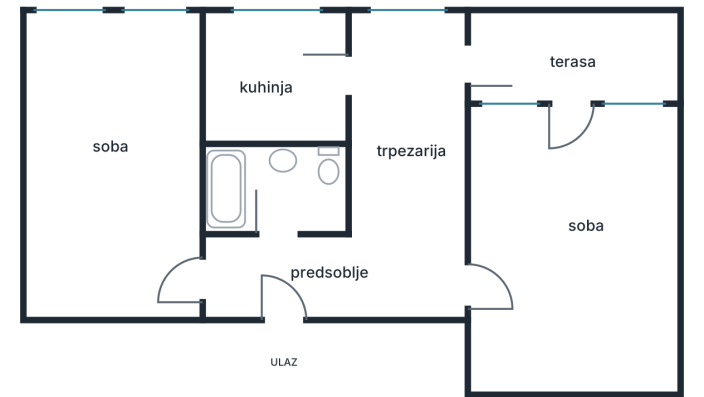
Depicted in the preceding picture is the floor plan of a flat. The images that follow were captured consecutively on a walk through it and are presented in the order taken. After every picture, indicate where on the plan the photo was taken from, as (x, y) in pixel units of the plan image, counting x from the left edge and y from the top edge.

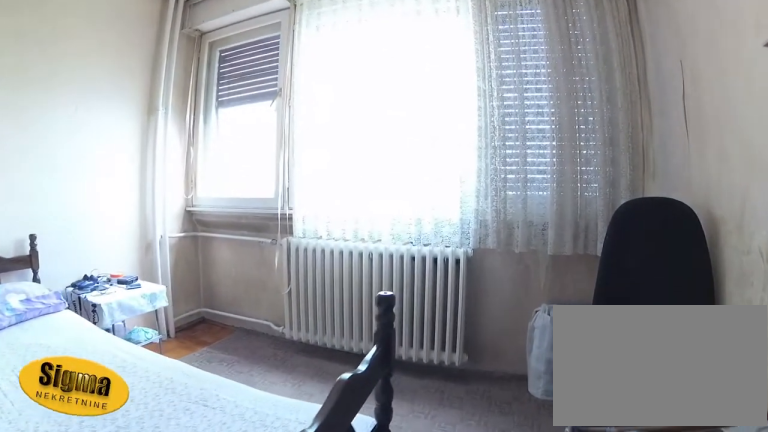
(165, 149)
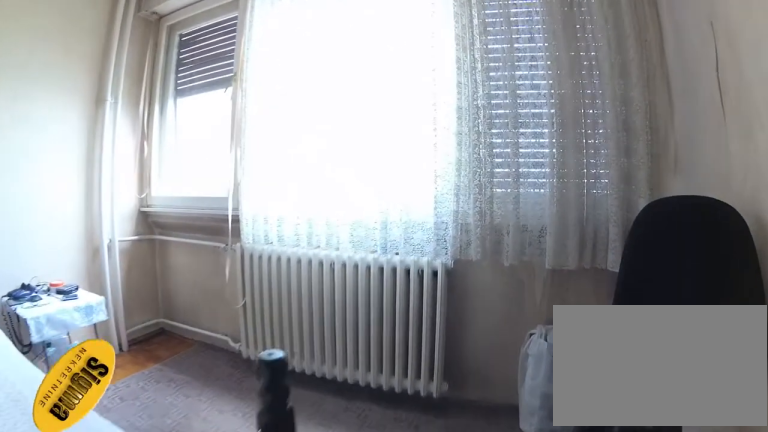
(168, 128)
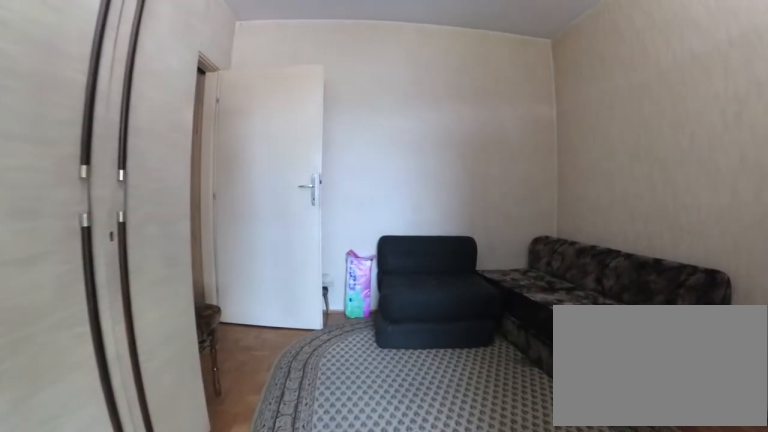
(161, 139)
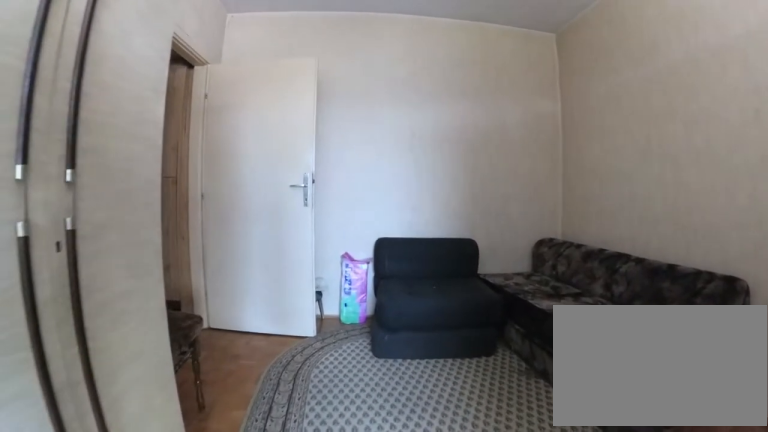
(160, 147)
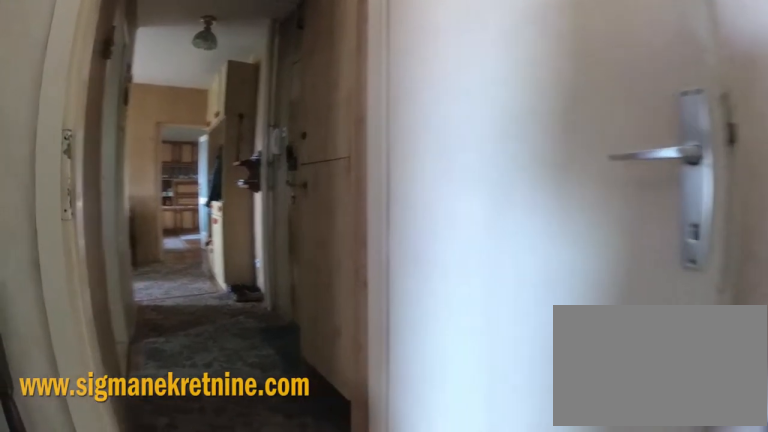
(158, 251)
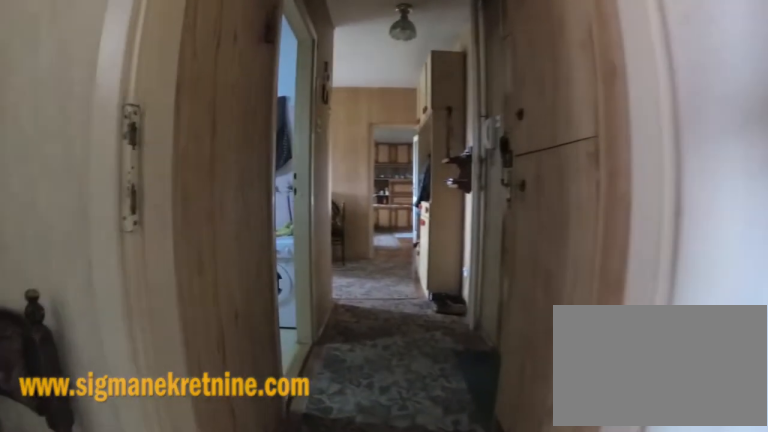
(168, 267)
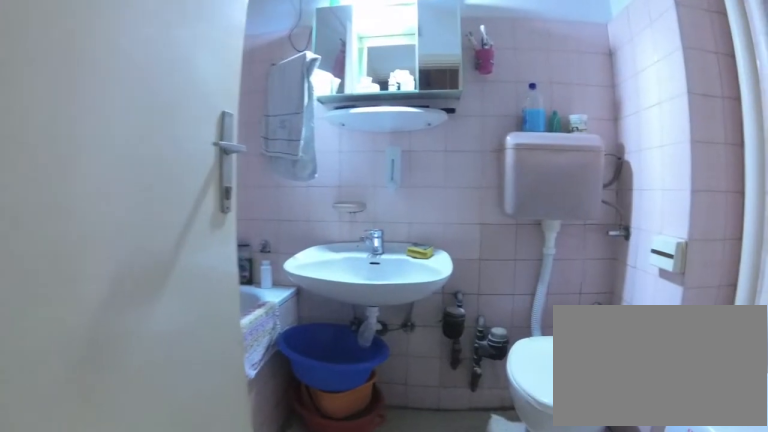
(271, 244)
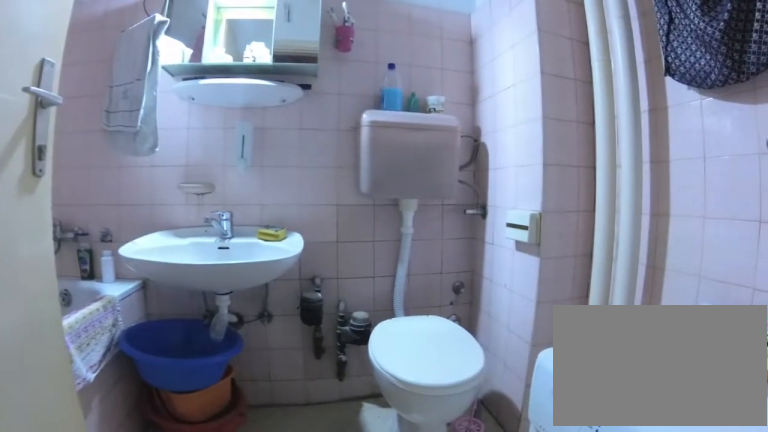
(269, 243)
